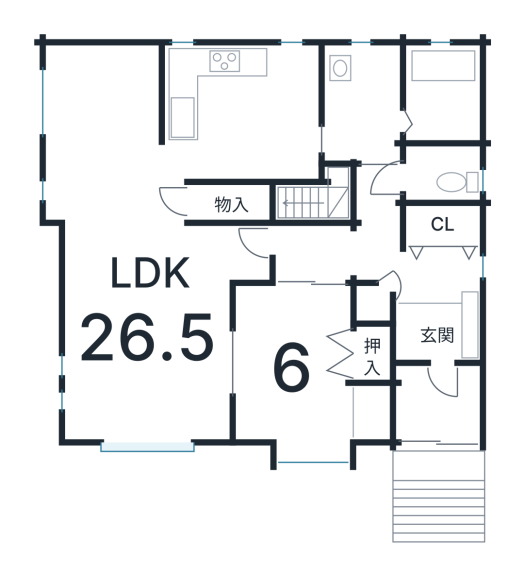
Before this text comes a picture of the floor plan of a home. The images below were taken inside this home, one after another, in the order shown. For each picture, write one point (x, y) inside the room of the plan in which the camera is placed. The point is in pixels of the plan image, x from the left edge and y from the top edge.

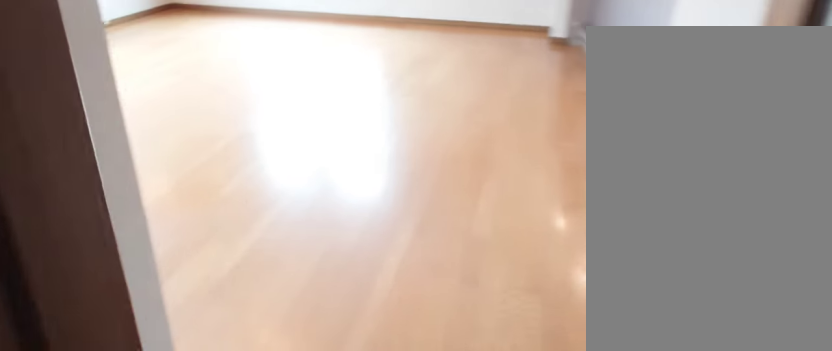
(132, 326)
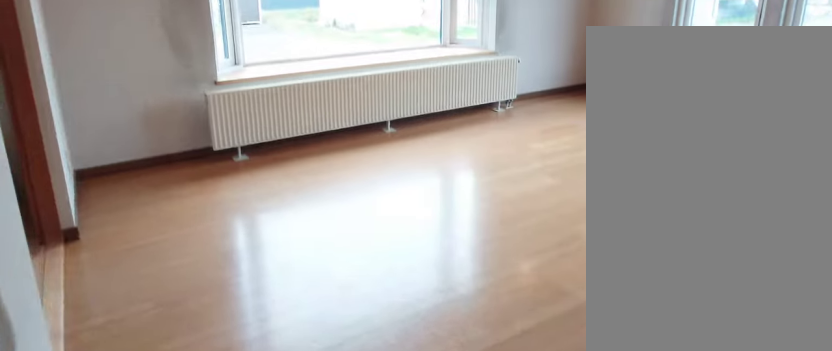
(132, 326)
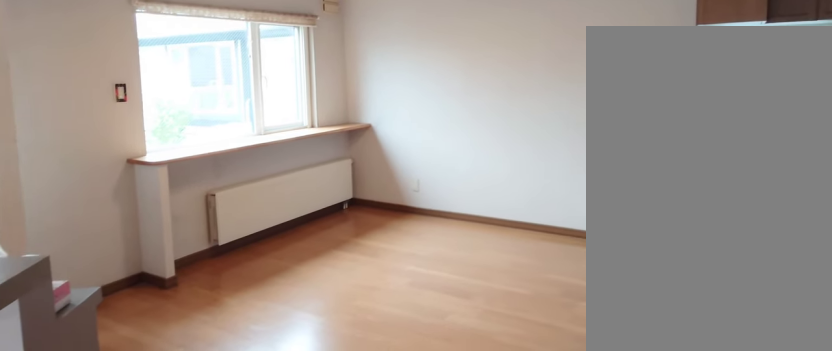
(88, 129)
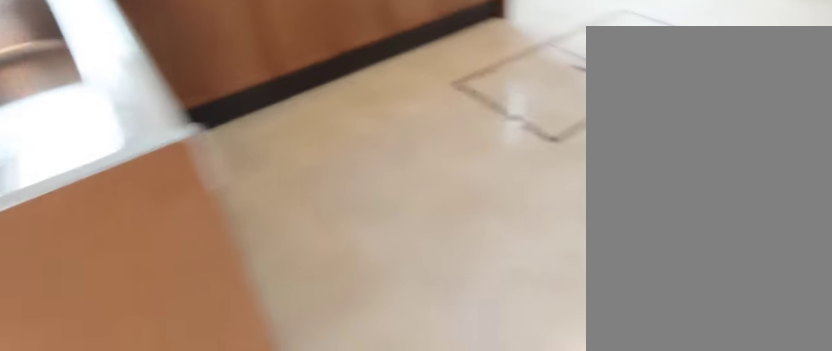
(241, 118)
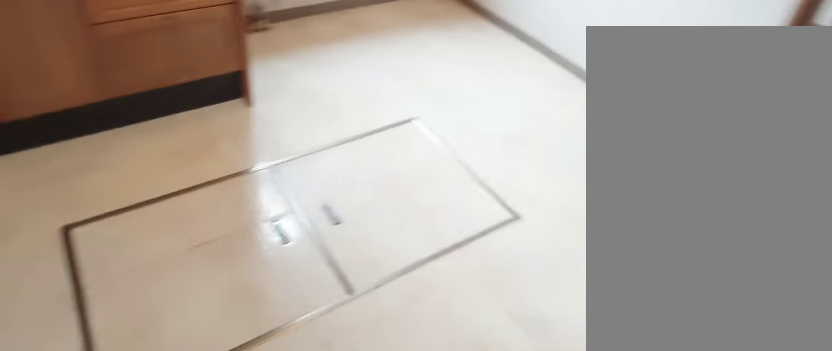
(241, 118)
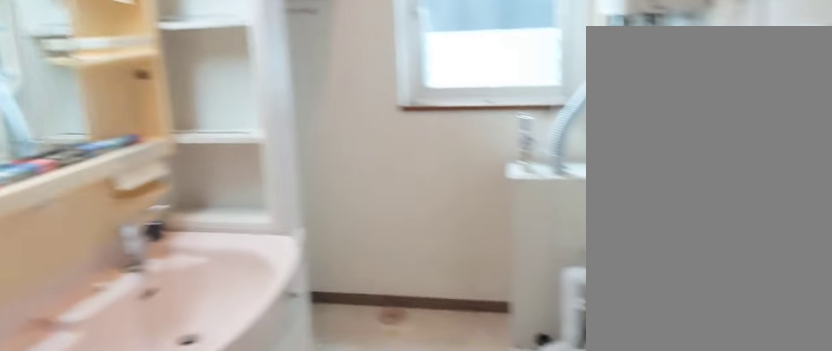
(364, 113)
